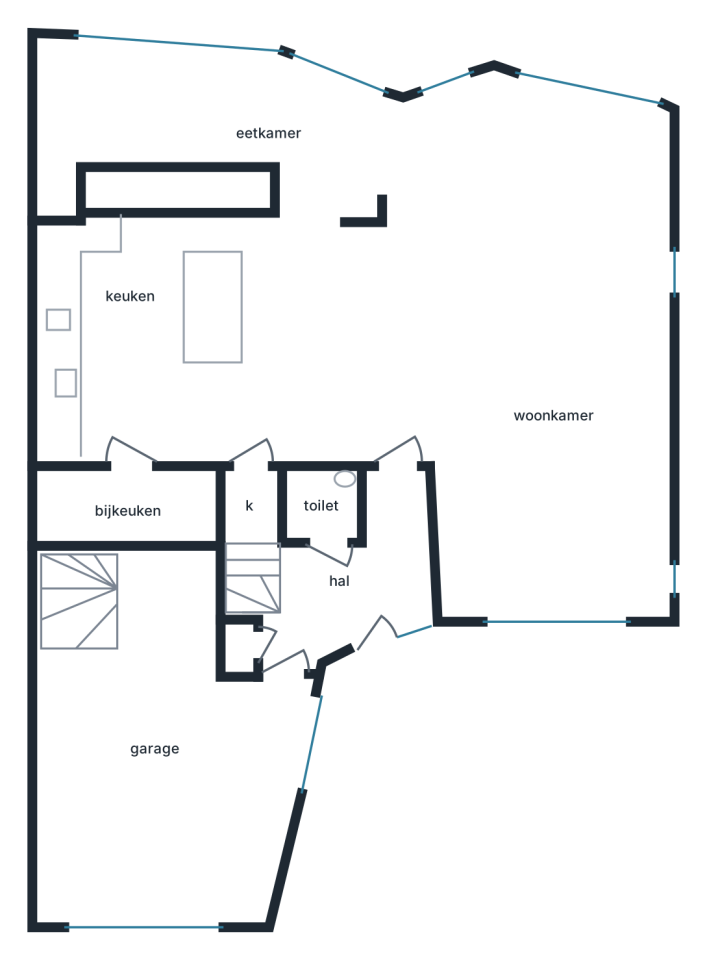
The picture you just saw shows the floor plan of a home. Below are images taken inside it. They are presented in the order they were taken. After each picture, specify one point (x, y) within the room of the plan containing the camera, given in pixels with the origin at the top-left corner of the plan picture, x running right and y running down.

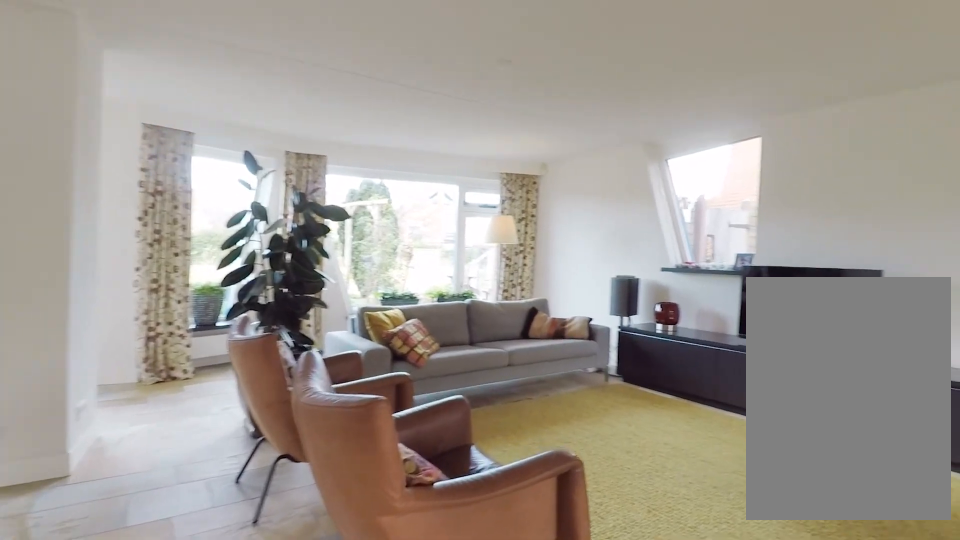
(456, 324)
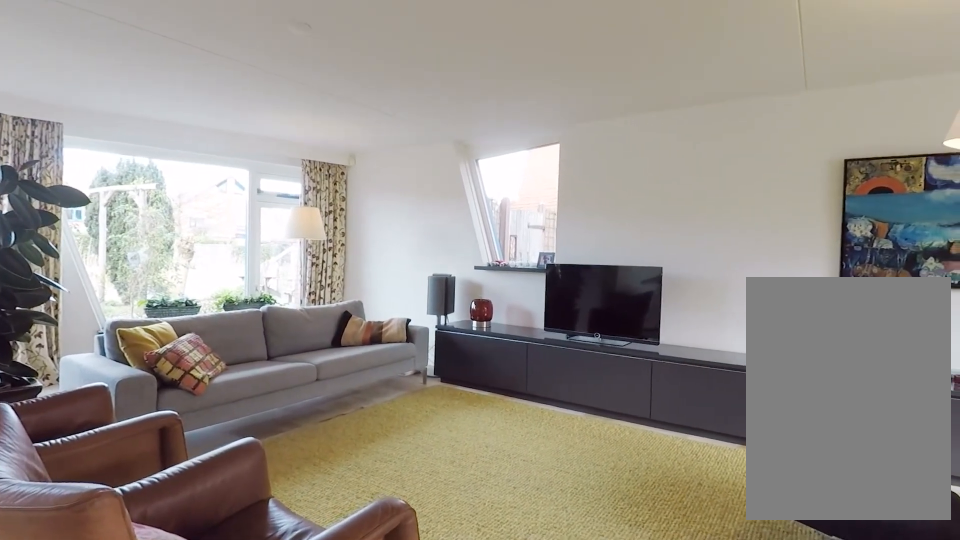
(456, 324)
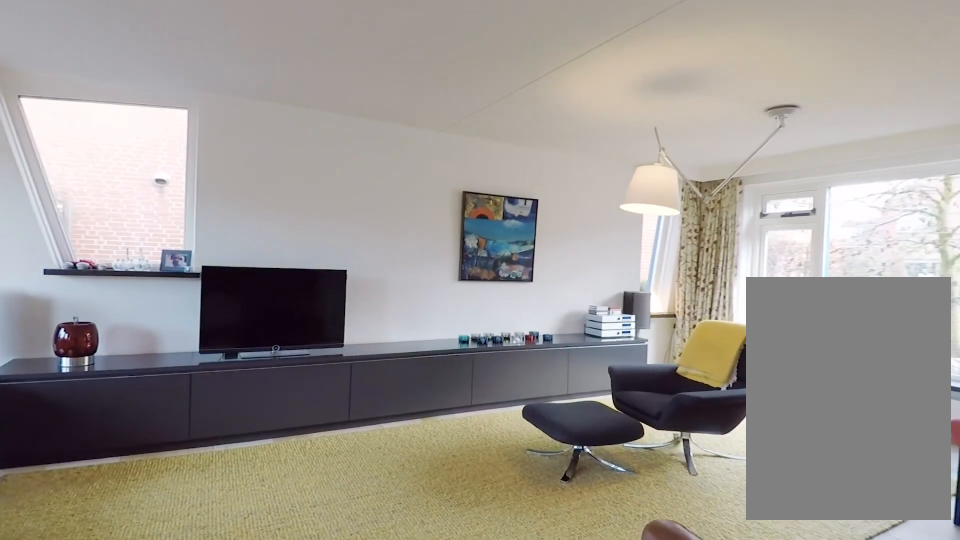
(456, 324)
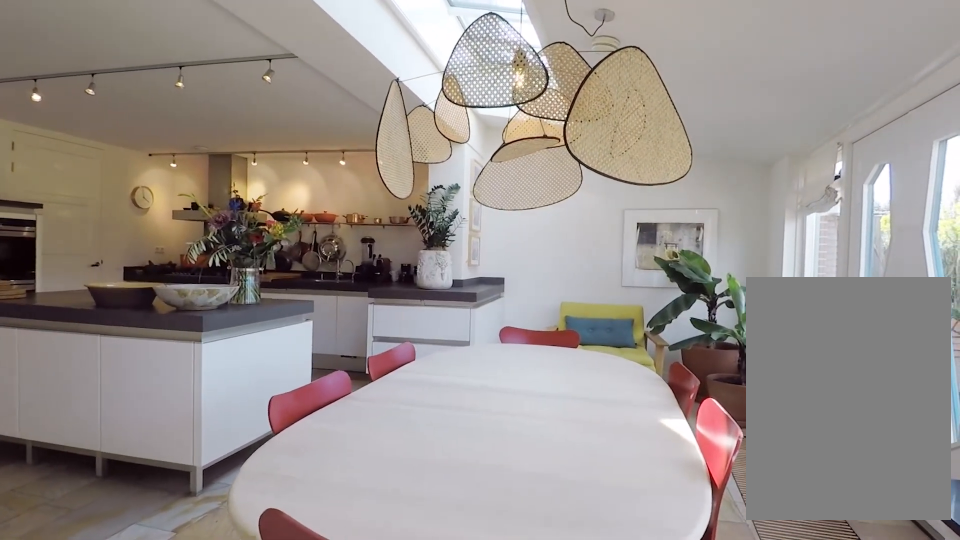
(497, 335)
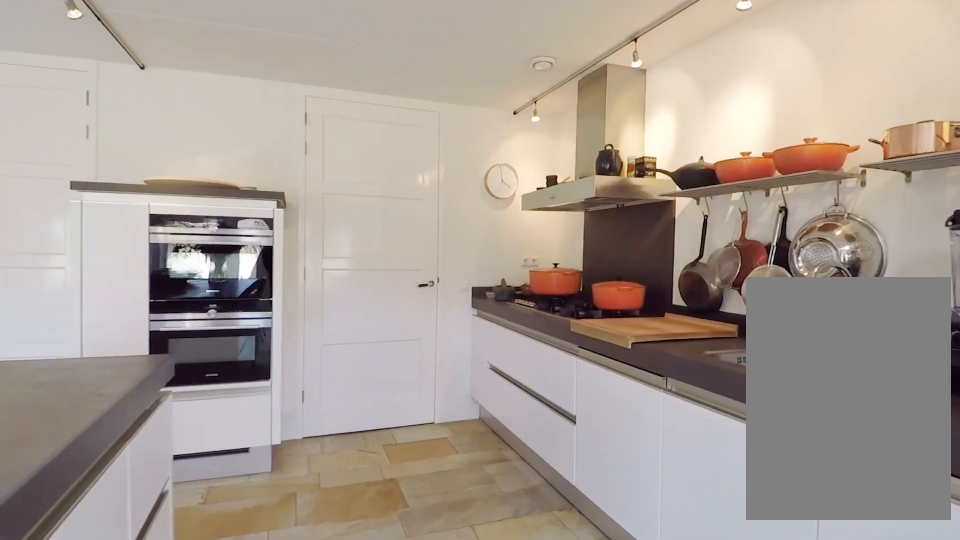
(191, 340)
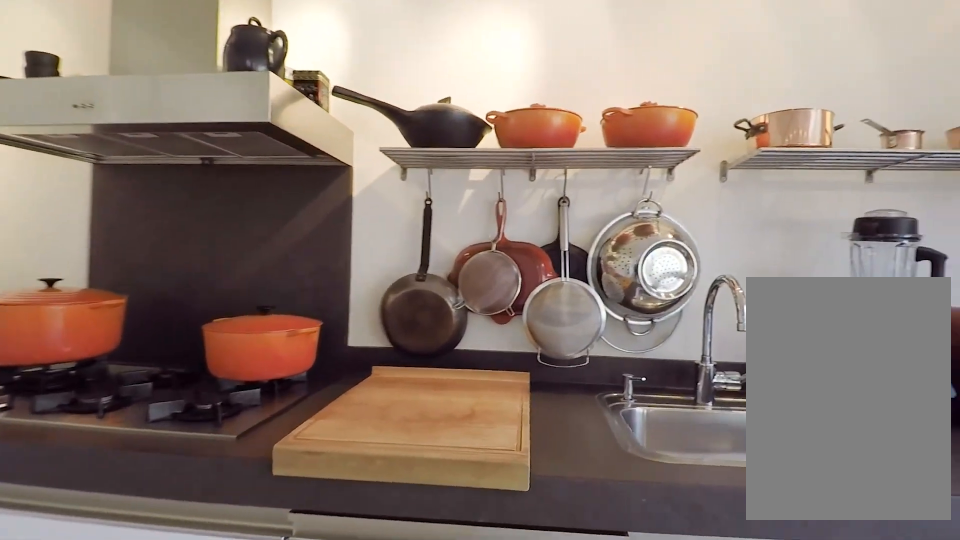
(191, 340)
